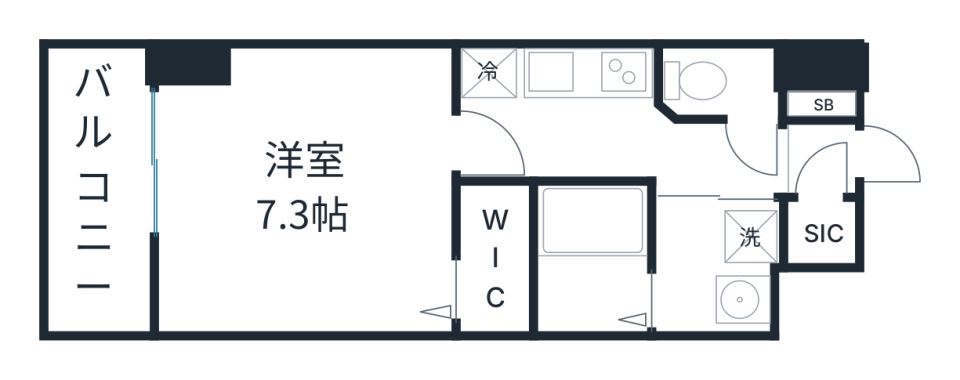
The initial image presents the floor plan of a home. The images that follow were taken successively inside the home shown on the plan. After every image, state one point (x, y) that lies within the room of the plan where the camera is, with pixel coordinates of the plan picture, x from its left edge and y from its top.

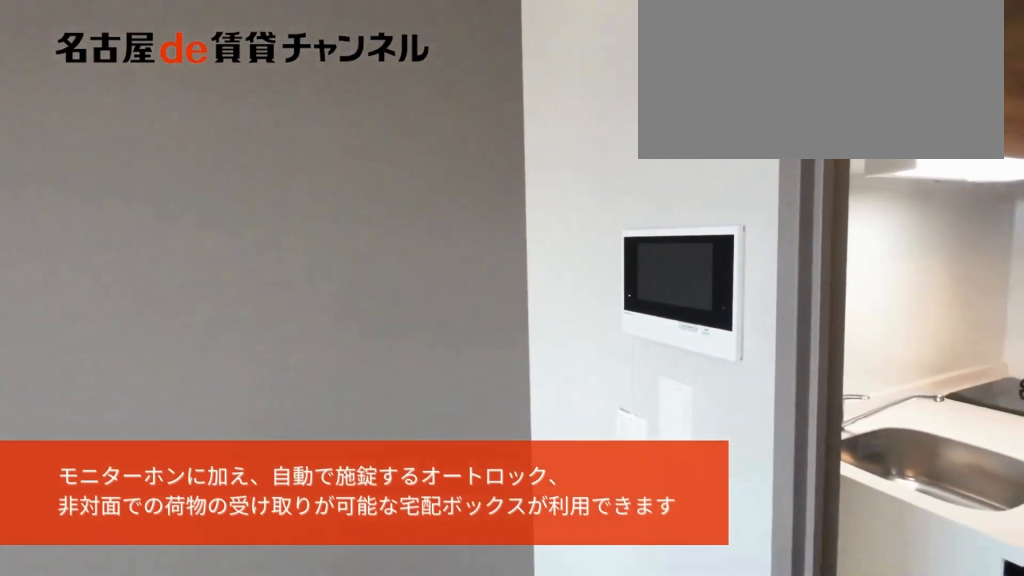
(308, 193)
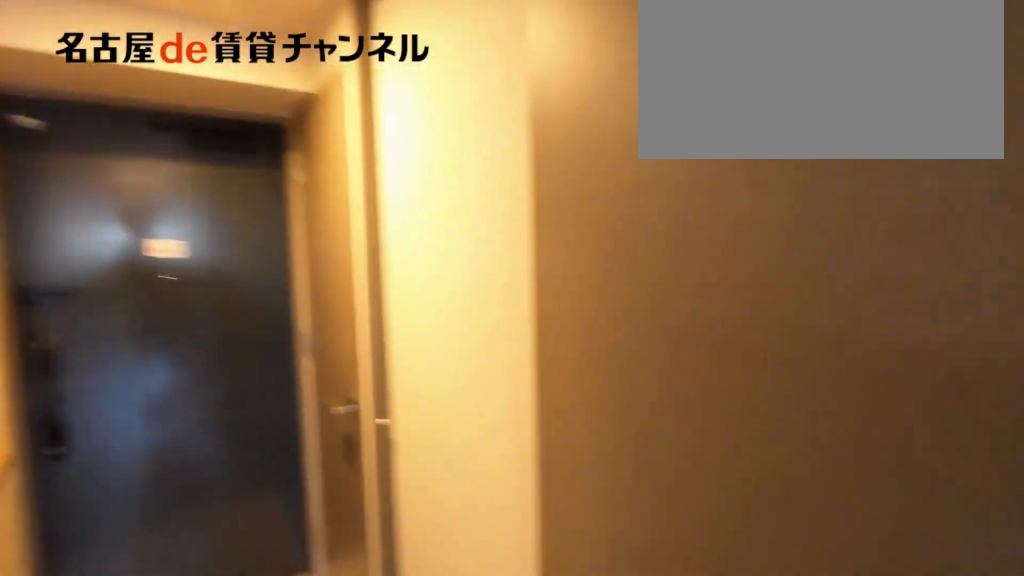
(617, 145)
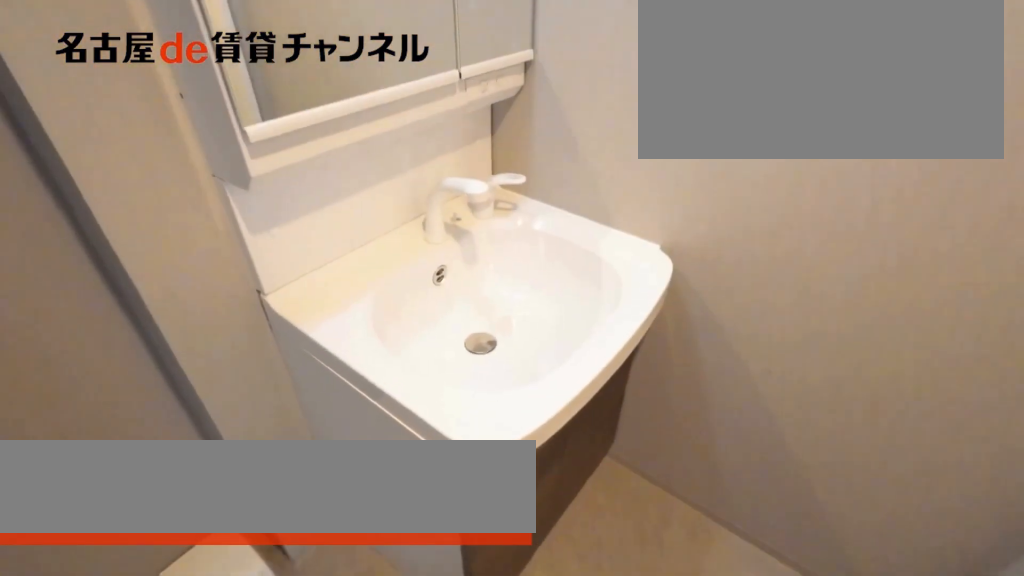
(717, 268)
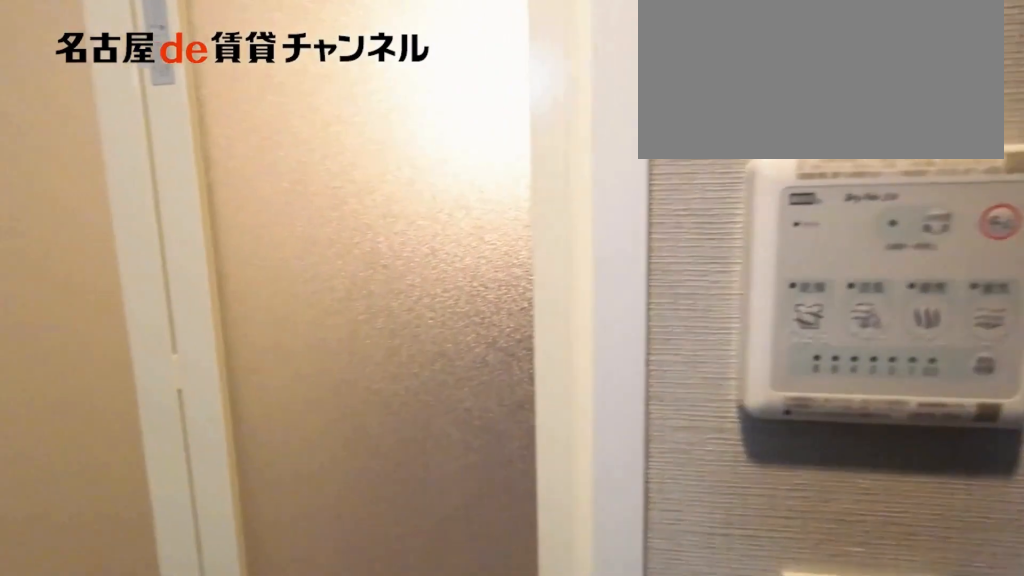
(717, 268)
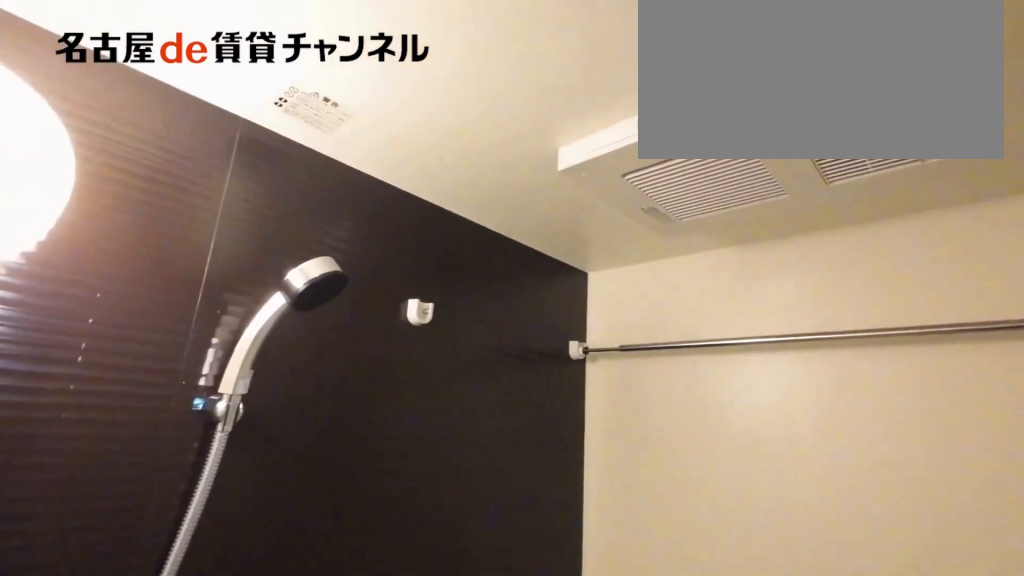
(592, 260)
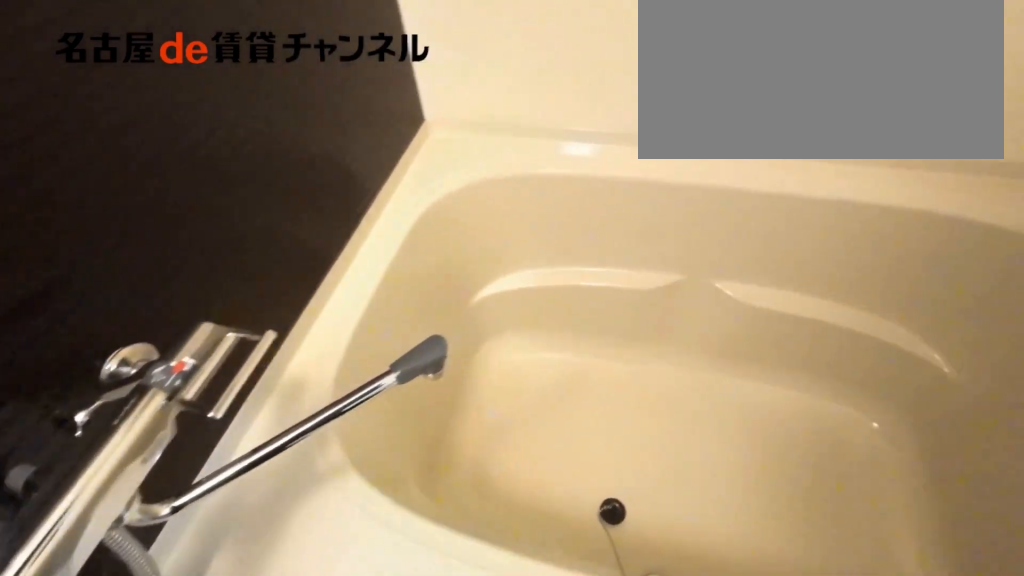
(592, 260)
